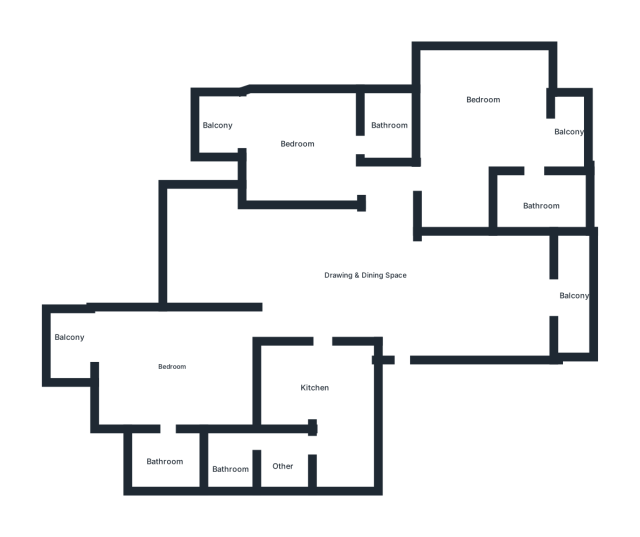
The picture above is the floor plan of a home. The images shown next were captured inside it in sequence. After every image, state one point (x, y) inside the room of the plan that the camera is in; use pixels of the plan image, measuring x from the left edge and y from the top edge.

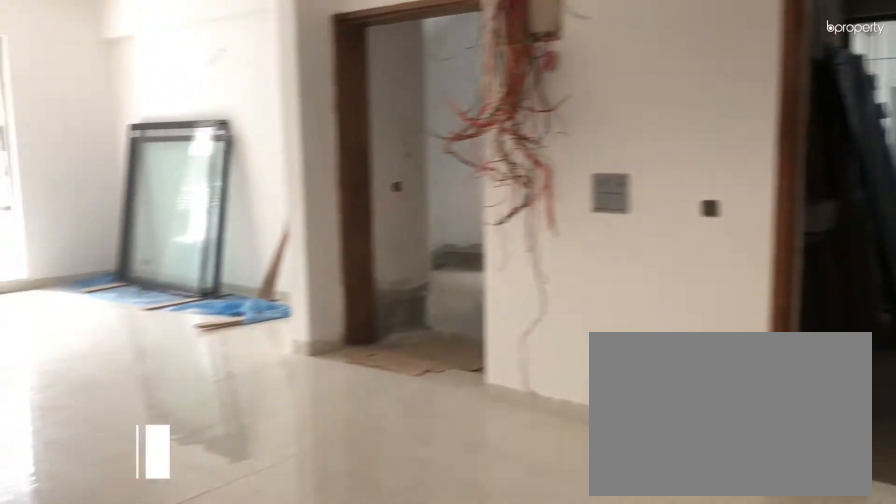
(311, 281)
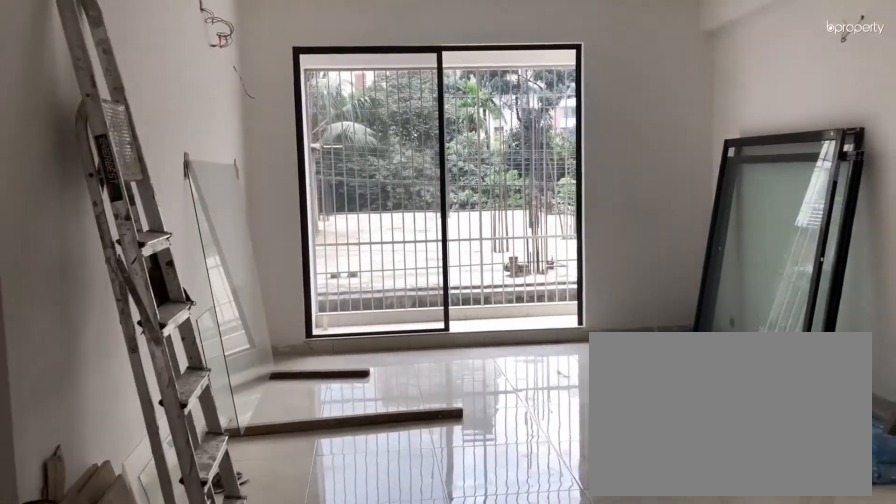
(373, 283)
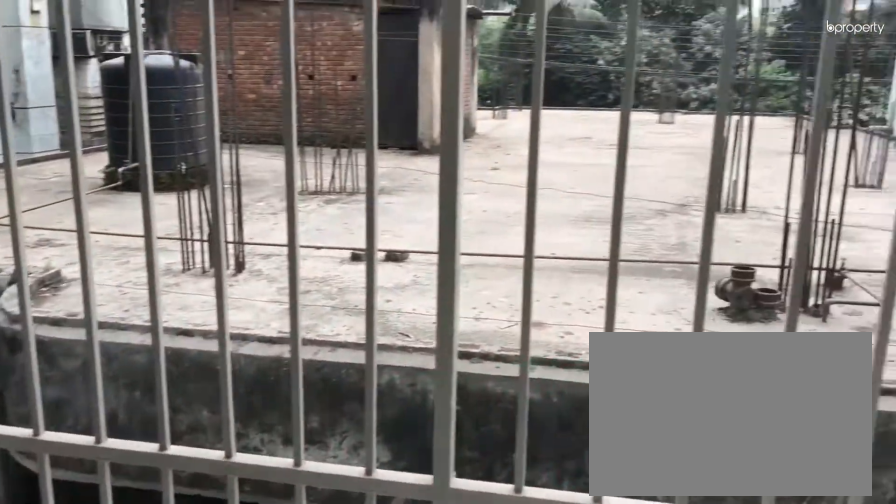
(566, 295)
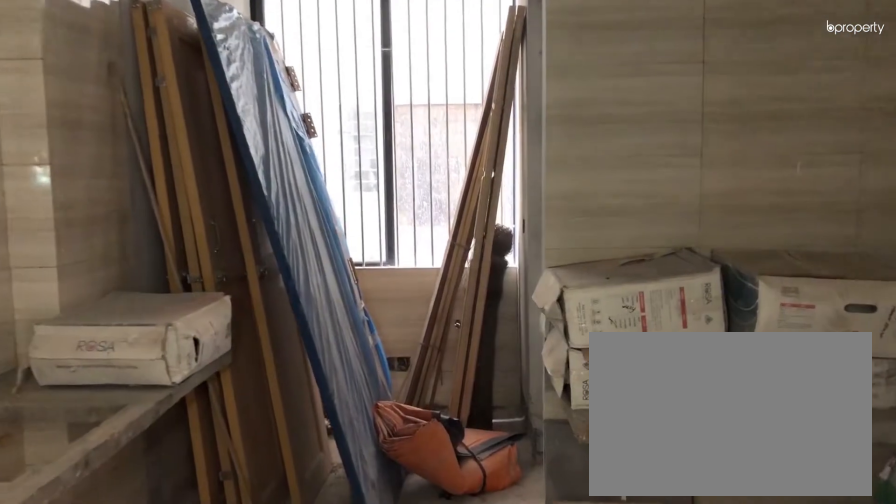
(318, 354)
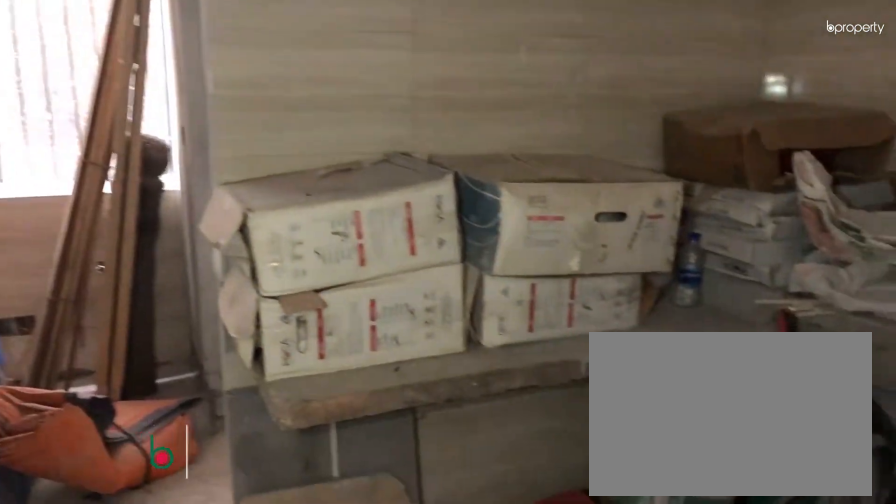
(311, 379)
